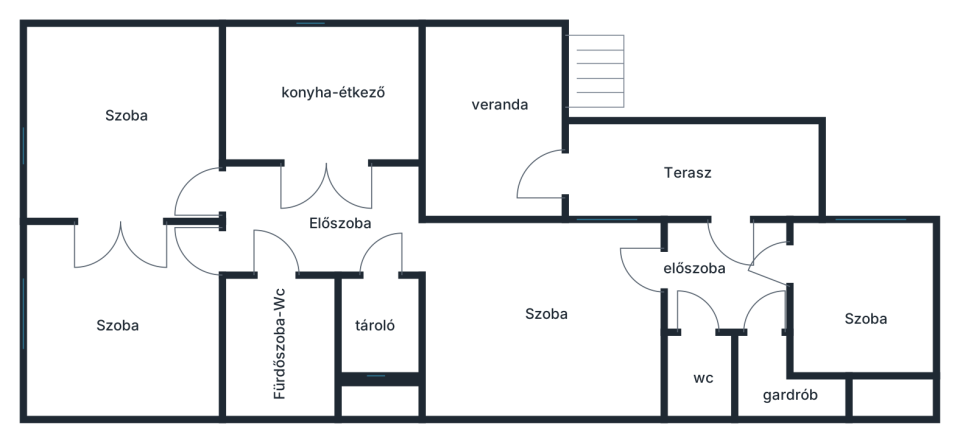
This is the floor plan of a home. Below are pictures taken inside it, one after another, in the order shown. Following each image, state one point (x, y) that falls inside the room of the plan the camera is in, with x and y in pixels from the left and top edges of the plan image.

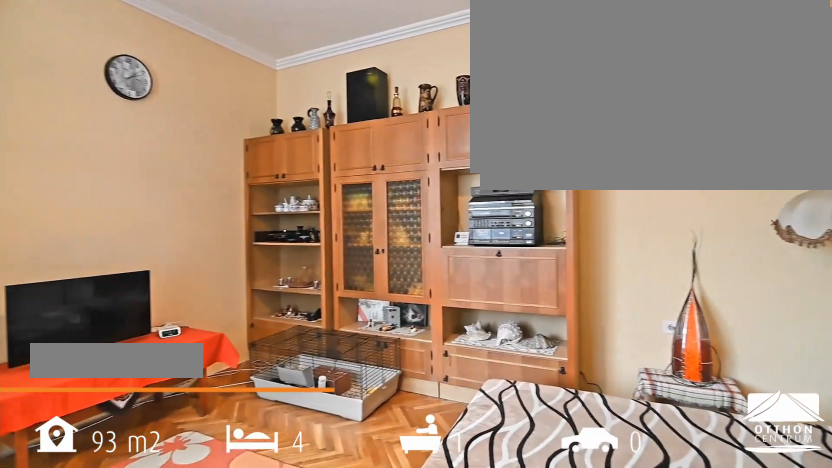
(544, 321)
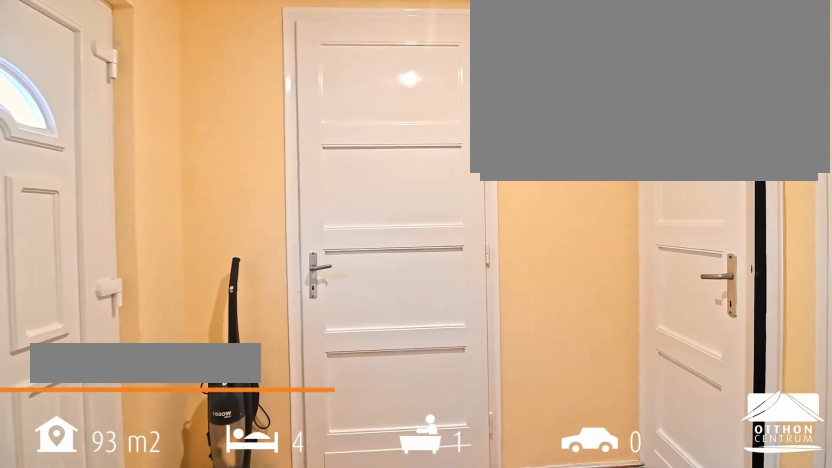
(708, 273)
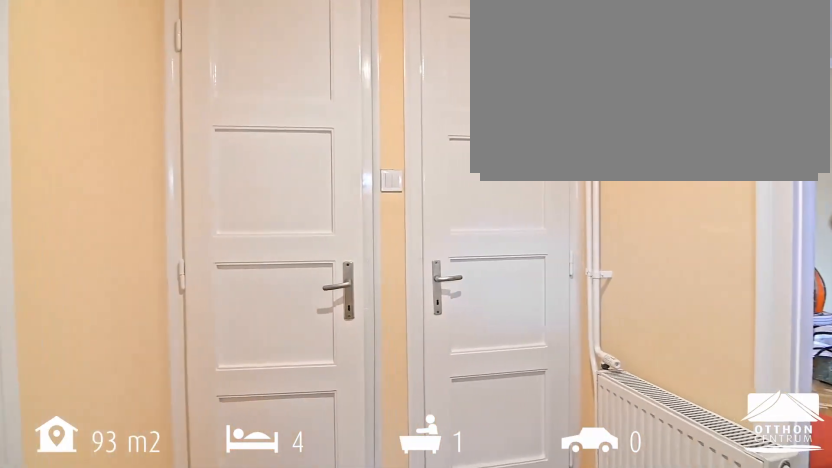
(708, 273)
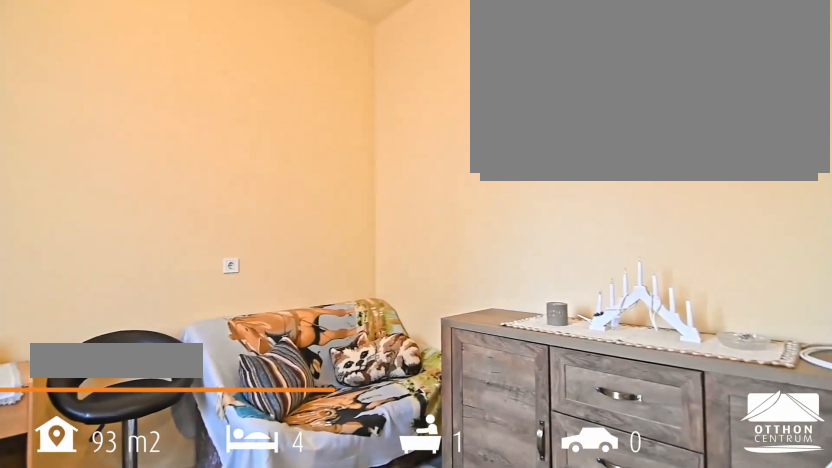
(864, 295)
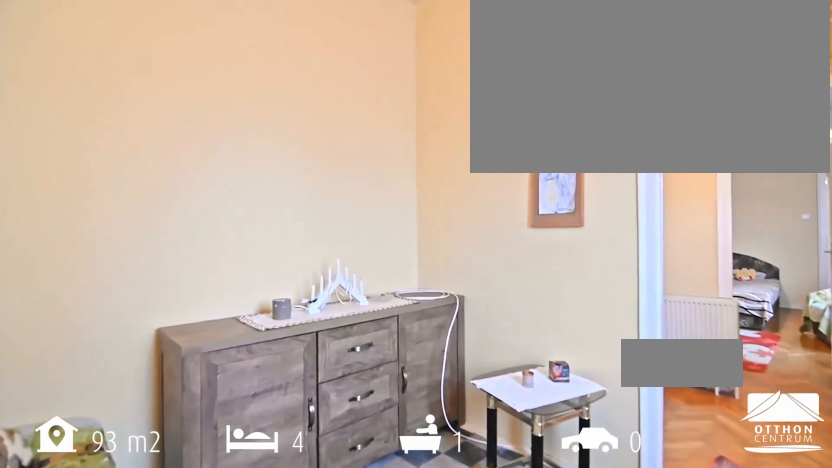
(864, 295)
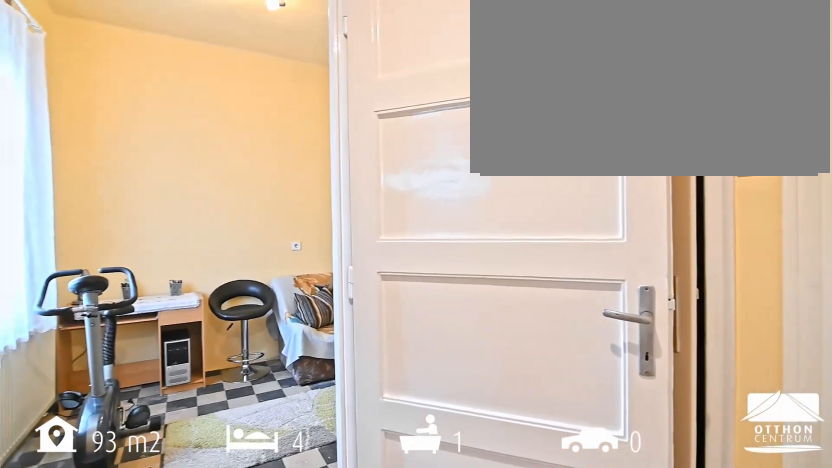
(707, 267)
